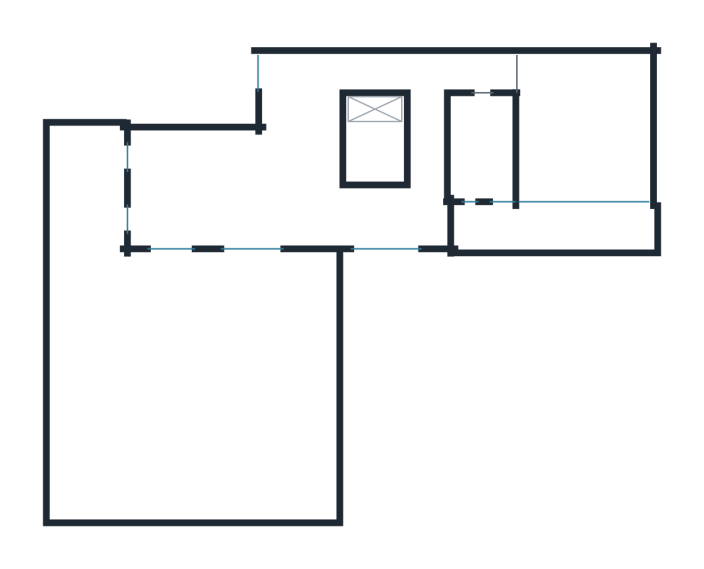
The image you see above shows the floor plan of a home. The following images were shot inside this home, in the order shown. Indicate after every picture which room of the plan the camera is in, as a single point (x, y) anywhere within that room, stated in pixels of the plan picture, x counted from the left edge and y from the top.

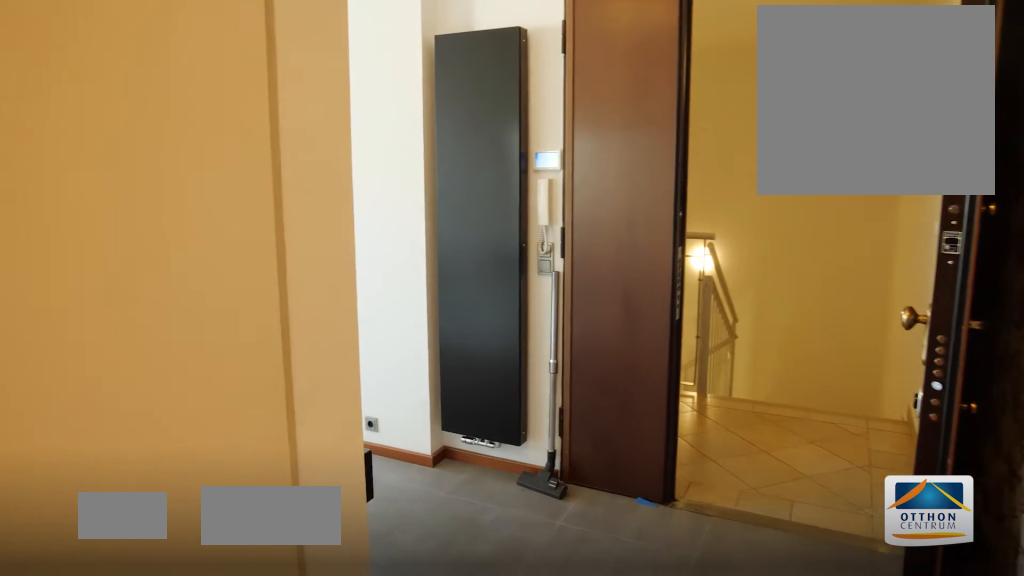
(300, 79)
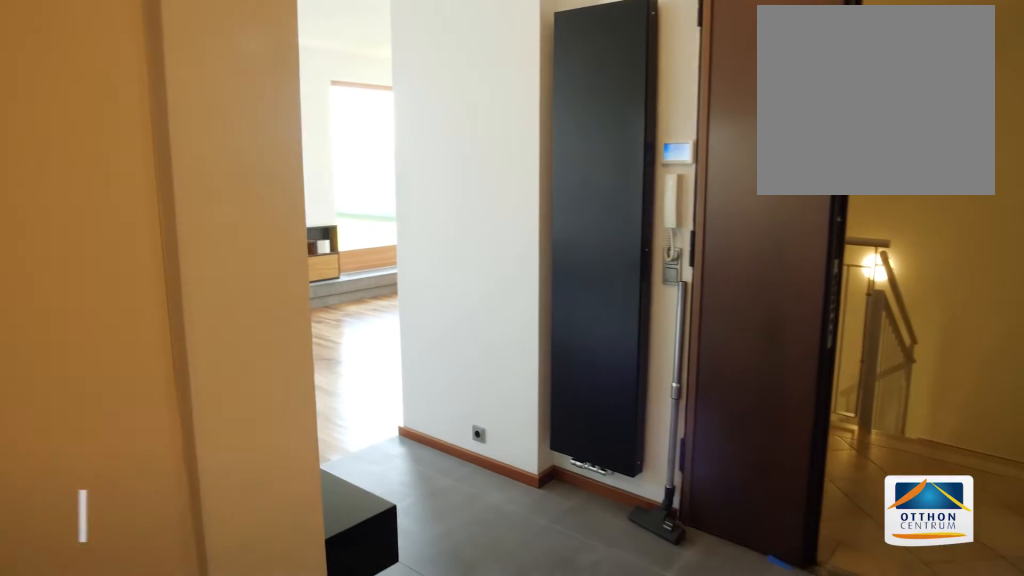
(300, 79)
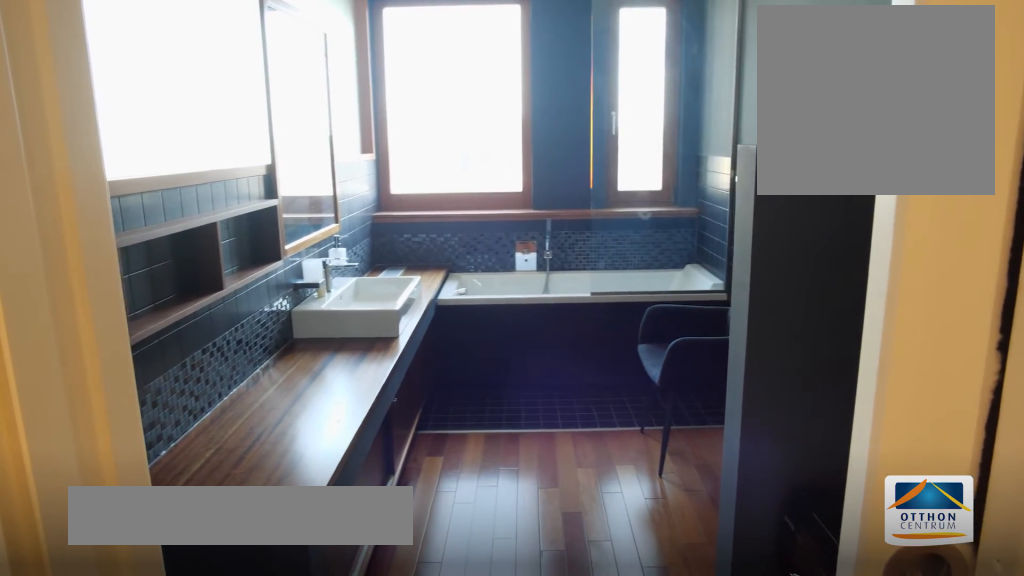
(481, 144)
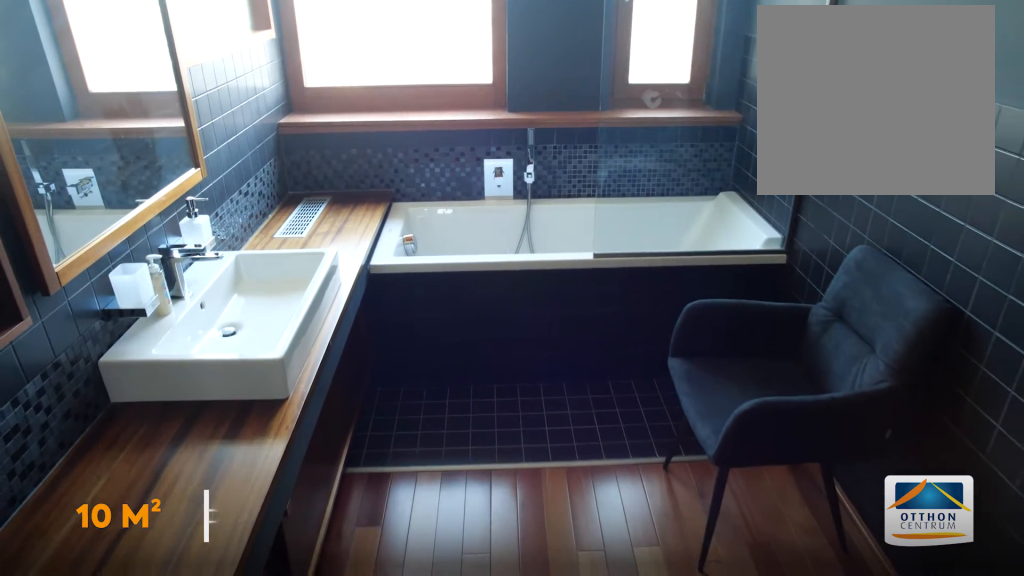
(481, 143)
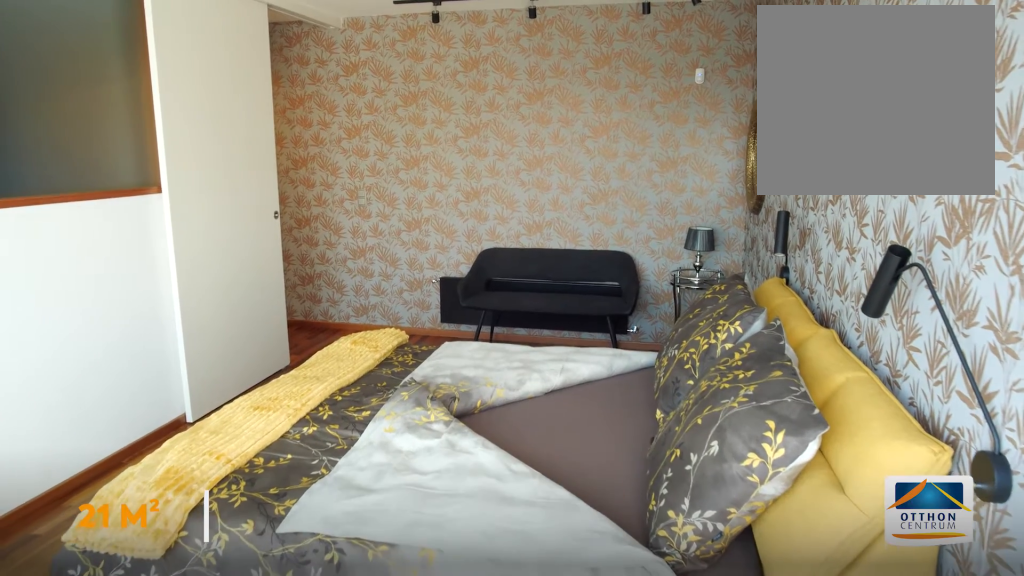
(587, 144)
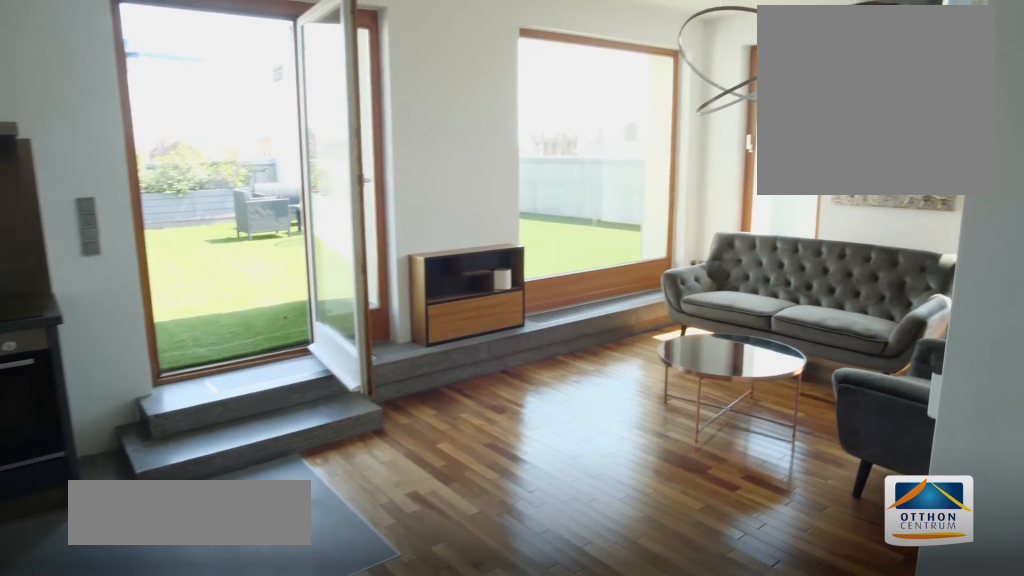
(203, 184)
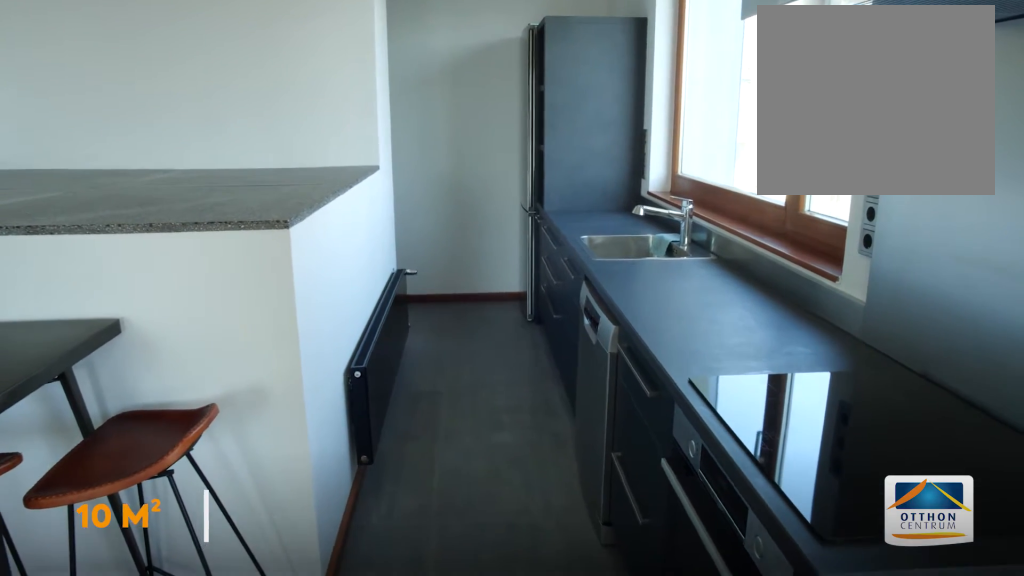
(373, 218)
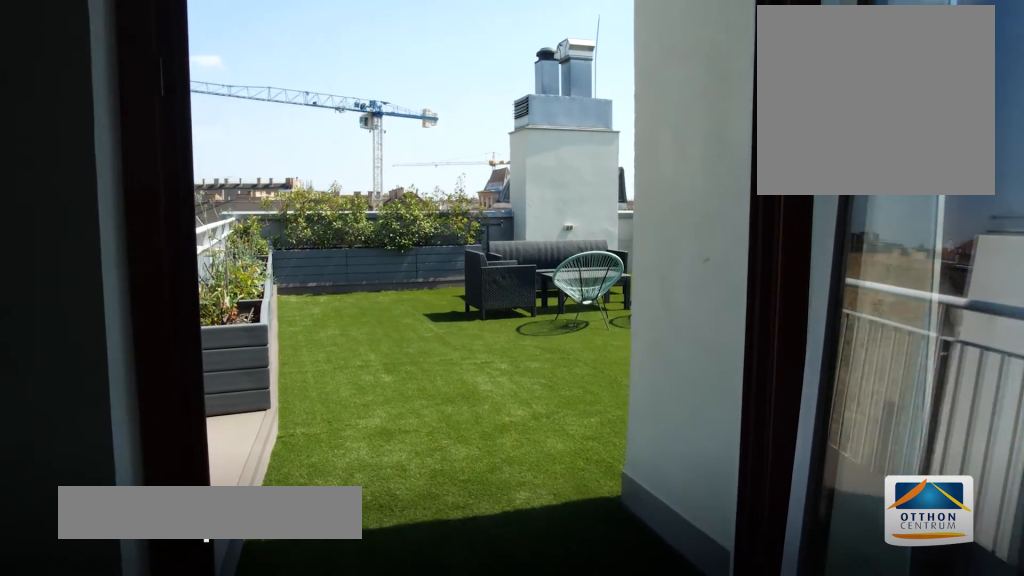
(175, 399)
